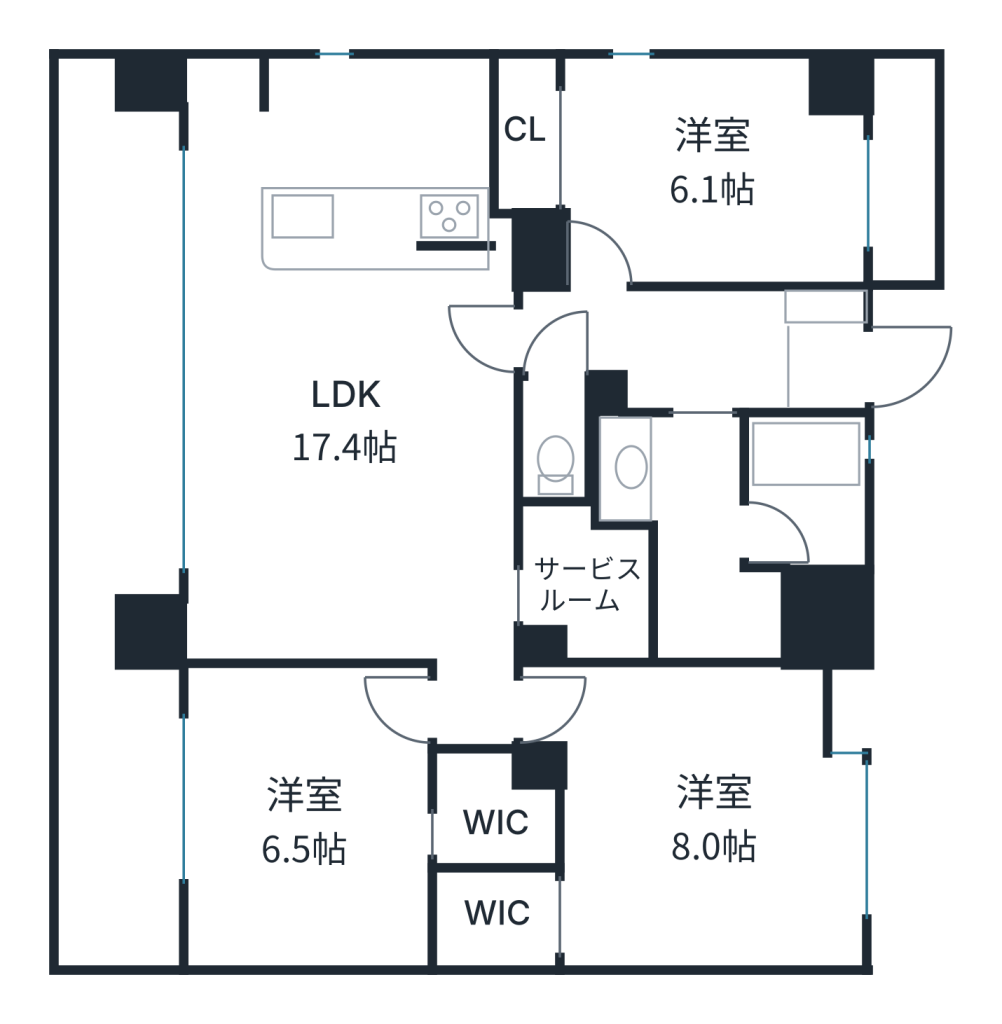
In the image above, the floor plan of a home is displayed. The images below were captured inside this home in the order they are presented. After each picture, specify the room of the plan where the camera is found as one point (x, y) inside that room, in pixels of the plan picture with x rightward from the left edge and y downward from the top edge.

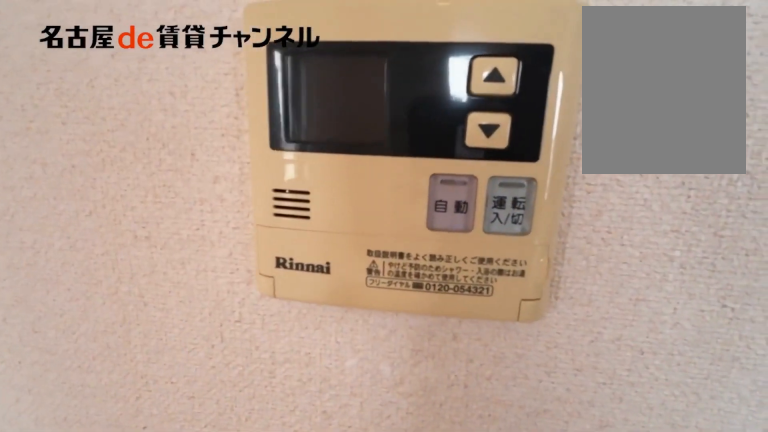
(345, 358)
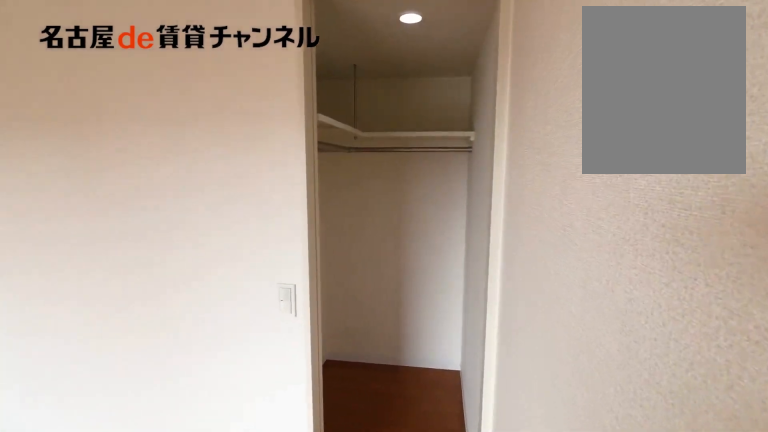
(340, 832)
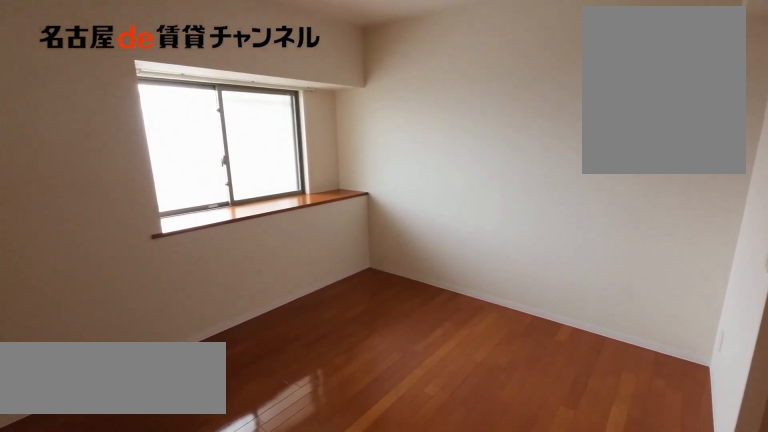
(669, 810)
